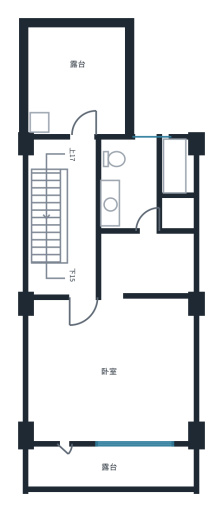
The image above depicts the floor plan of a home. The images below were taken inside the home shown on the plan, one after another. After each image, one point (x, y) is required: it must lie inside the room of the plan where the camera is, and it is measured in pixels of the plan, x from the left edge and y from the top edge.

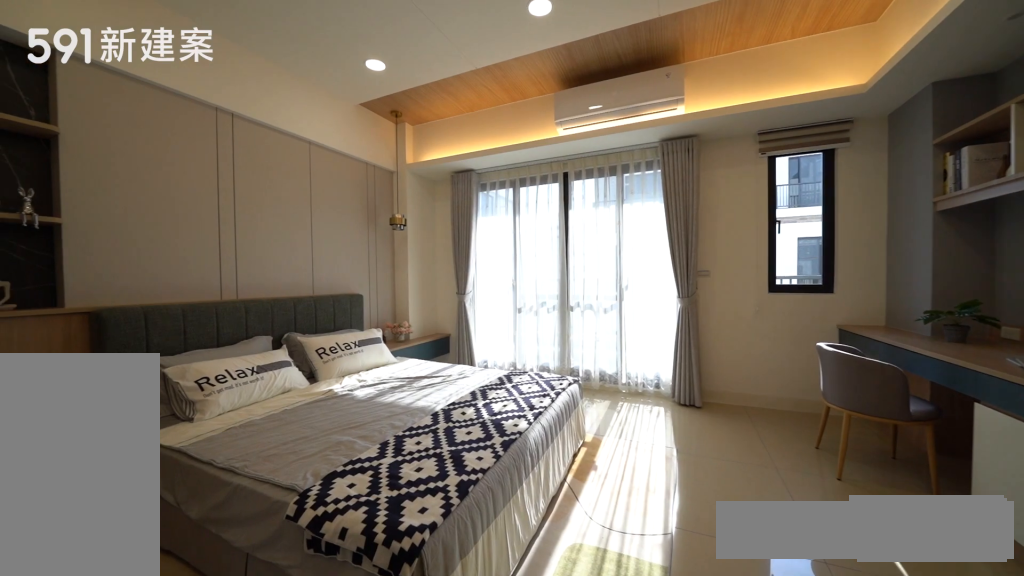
(111, 370)
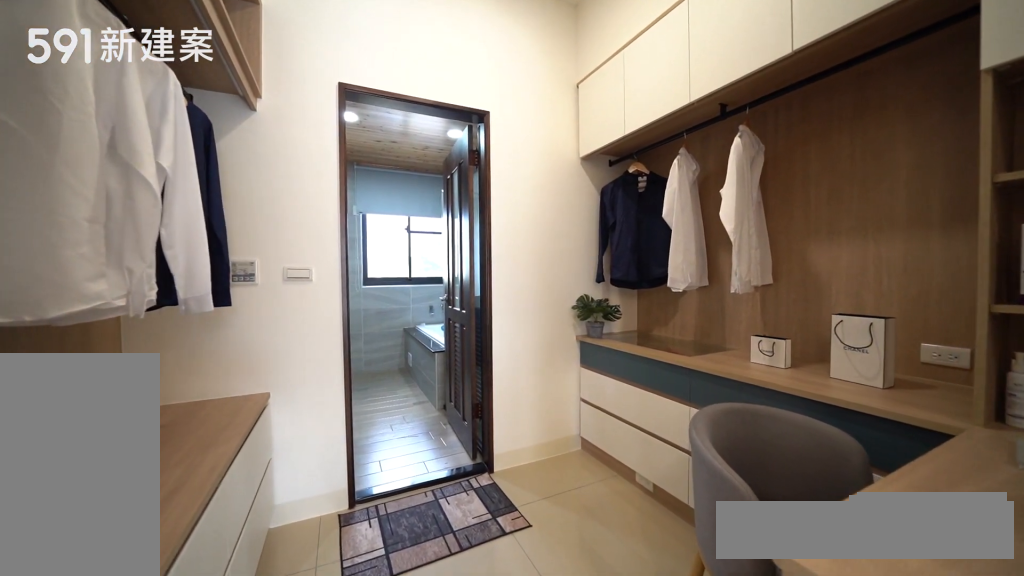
(147, 264)
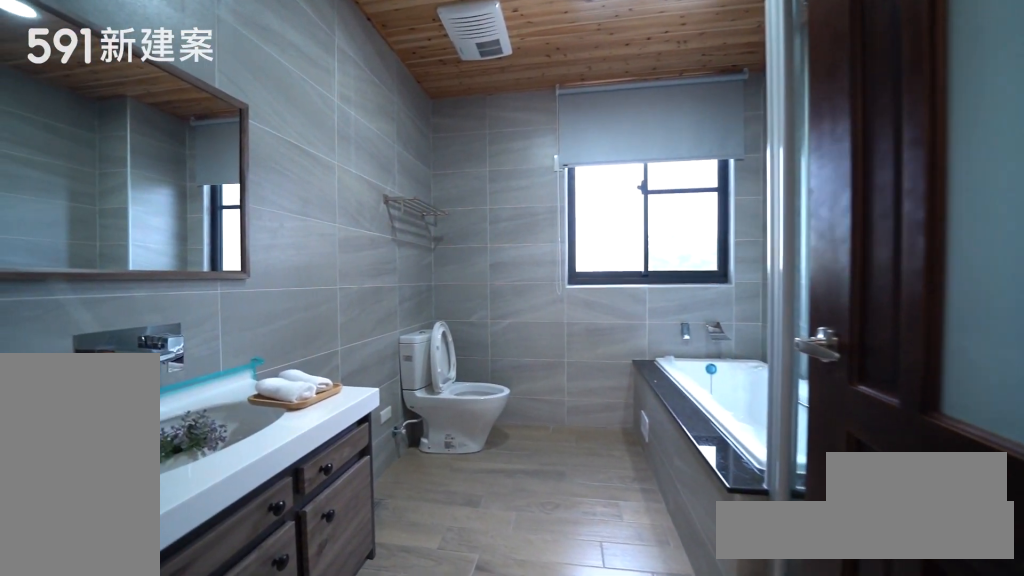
(174, 167)
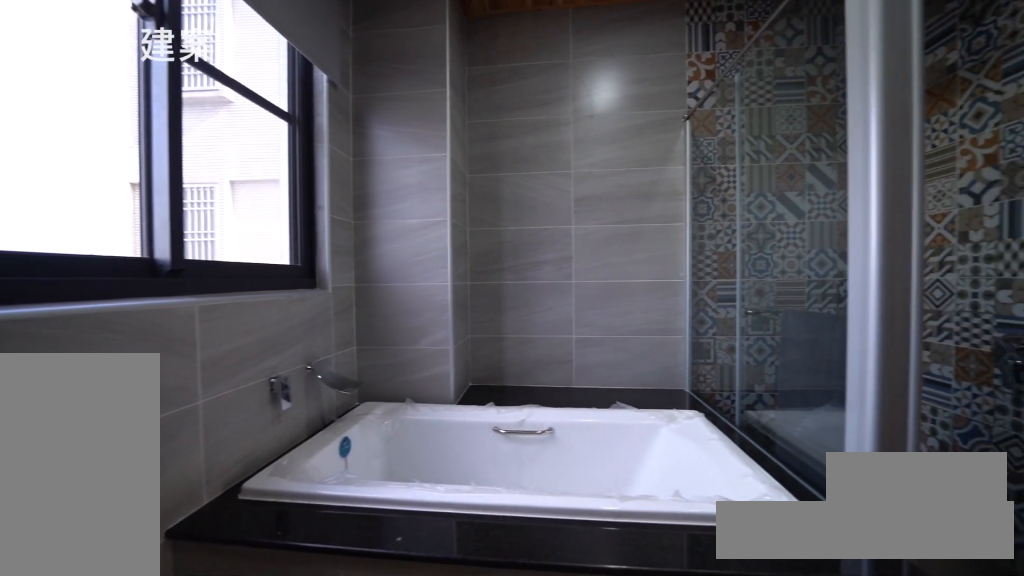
(174, 167)
